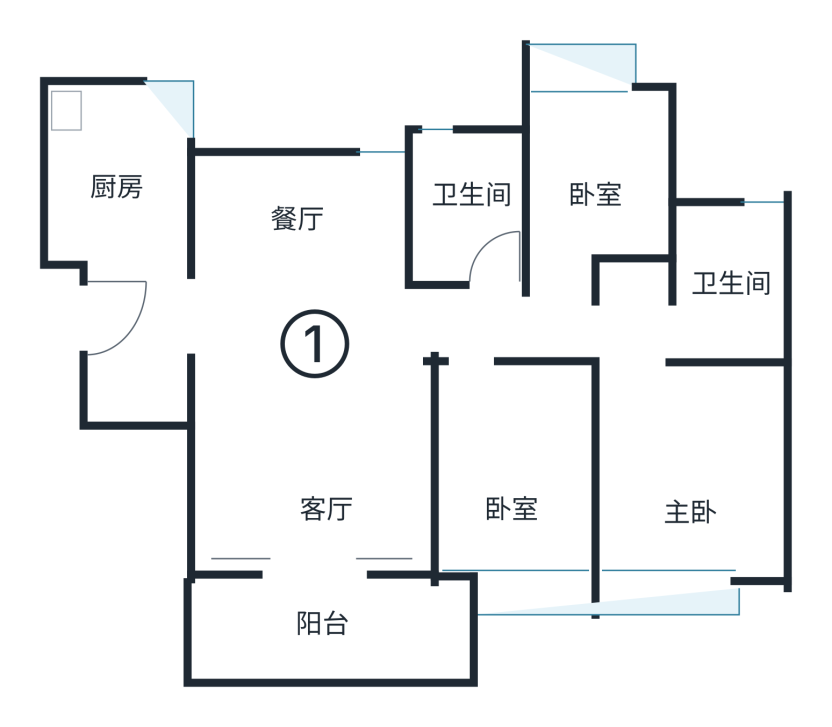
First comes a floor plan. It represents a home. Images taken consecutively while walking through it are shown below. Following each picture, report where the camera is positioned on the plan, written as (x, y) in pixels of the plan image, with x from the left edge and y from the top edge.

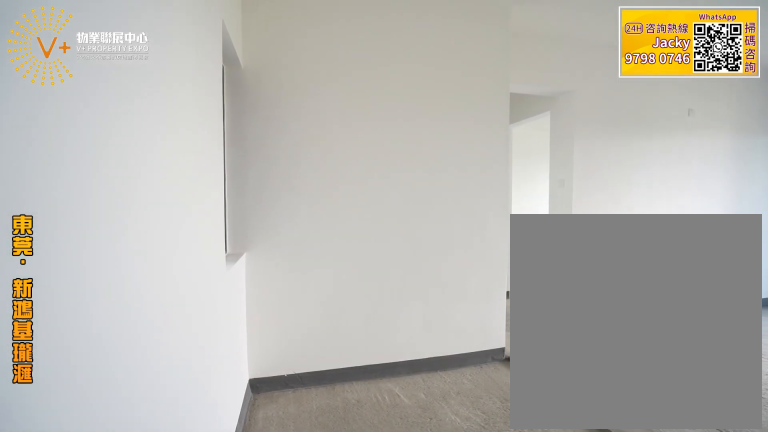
(235, 316)
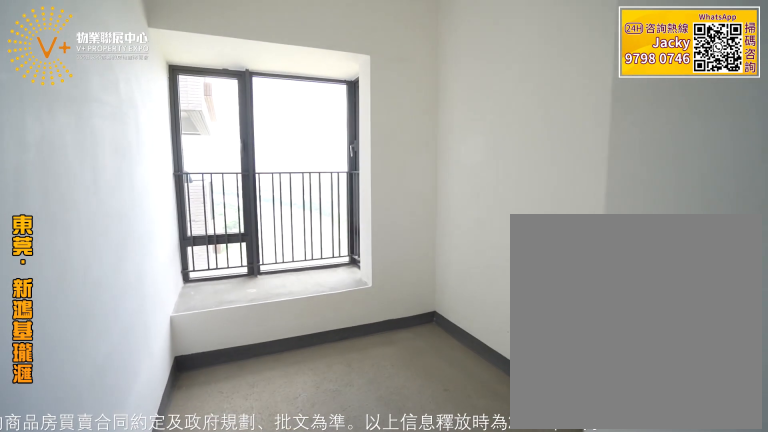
(587, 174)
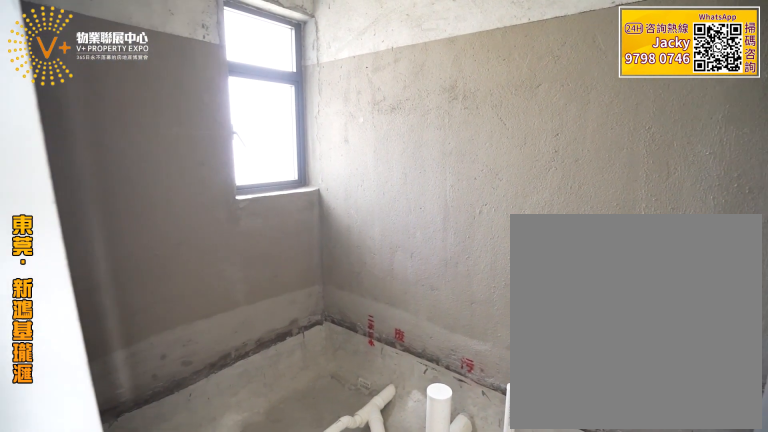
(696, 318)
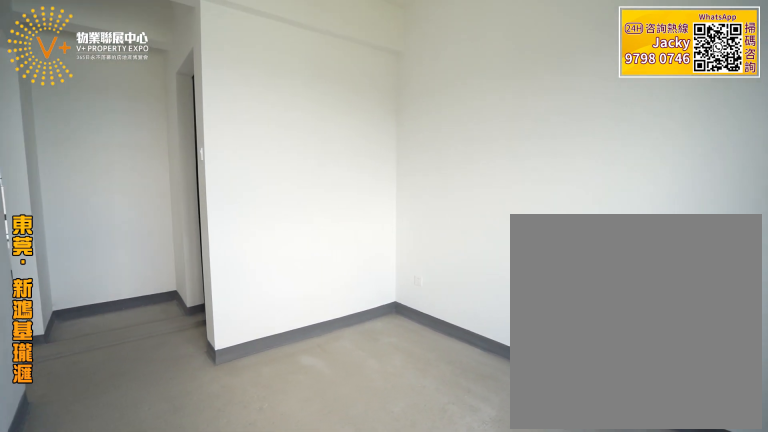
(682, 485)
